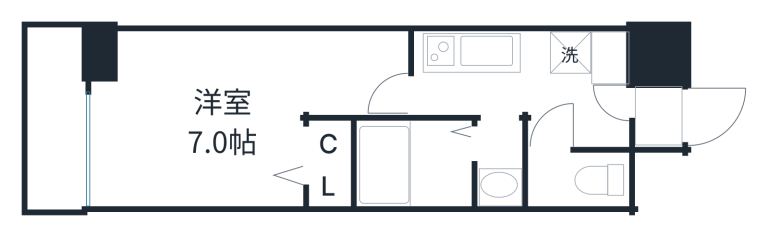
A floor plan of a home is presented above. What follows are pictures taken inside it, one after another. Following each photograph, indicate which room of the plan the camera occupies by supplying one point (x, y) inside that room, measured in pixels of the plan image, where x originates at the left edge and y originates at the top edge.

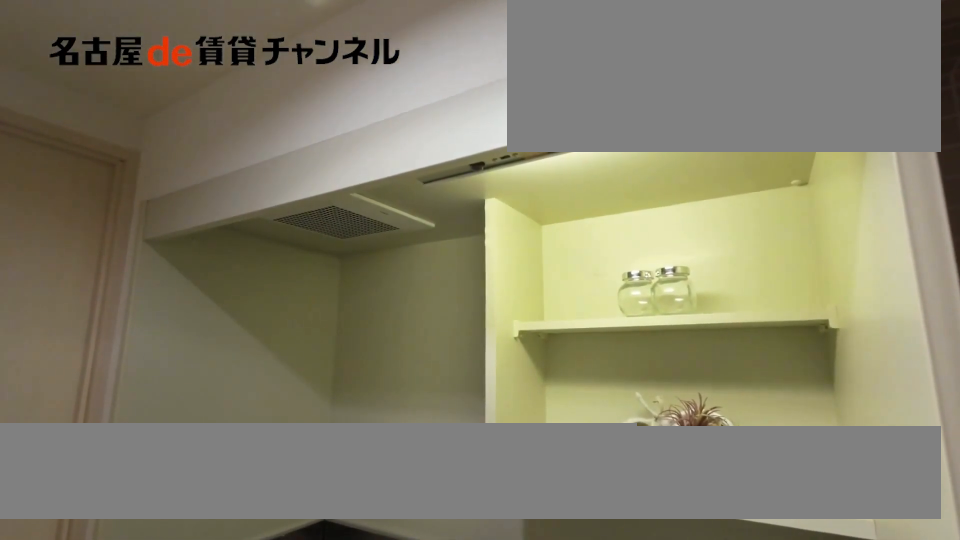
(481, 52)
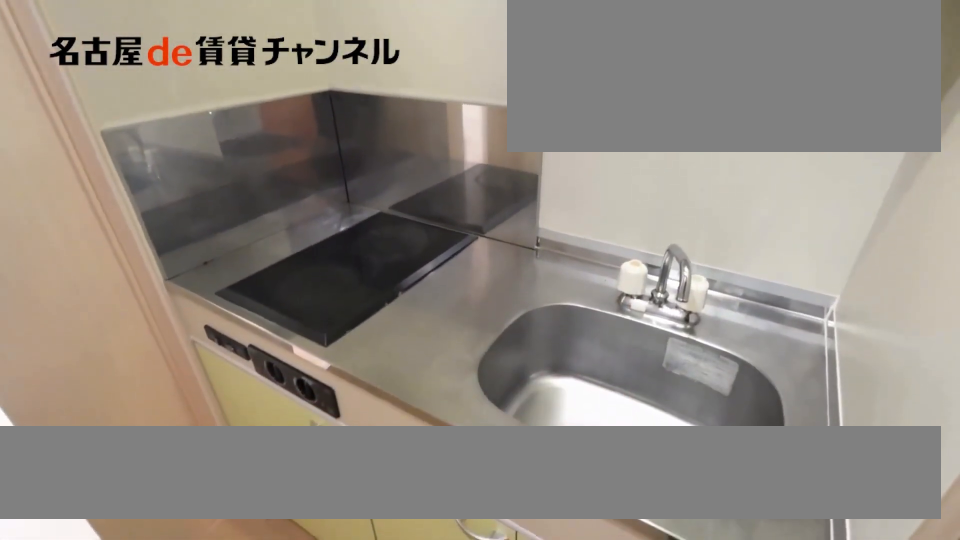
(481, 52)
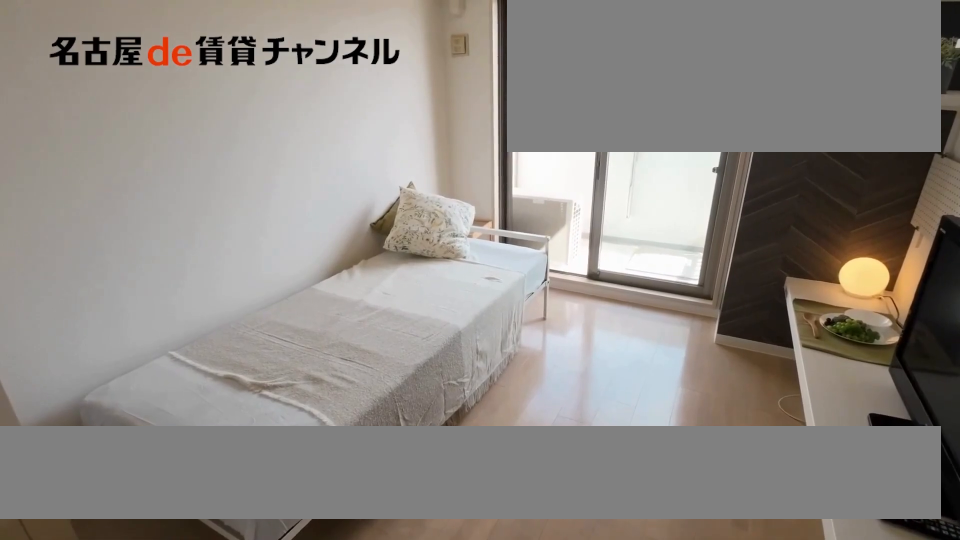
(227, 109)
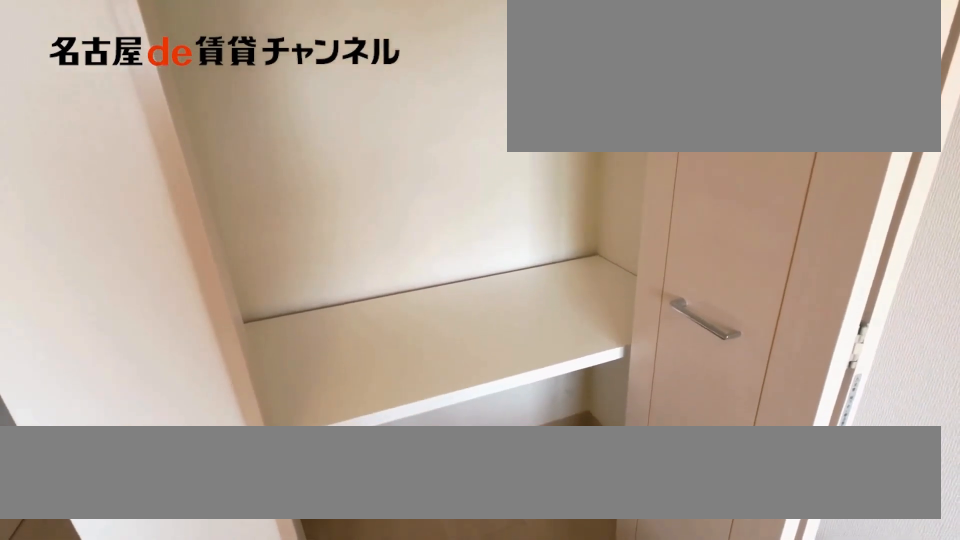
(327, 164)
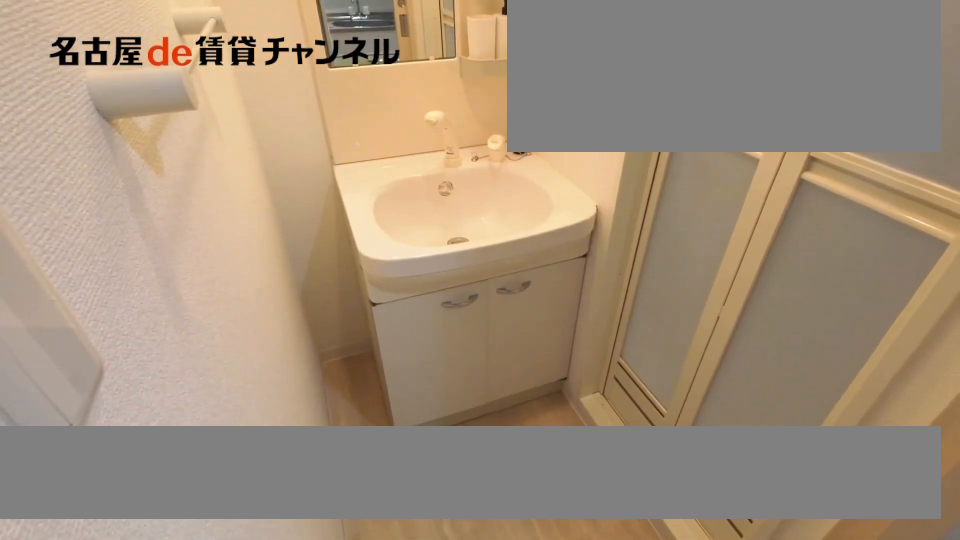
(508, 163)
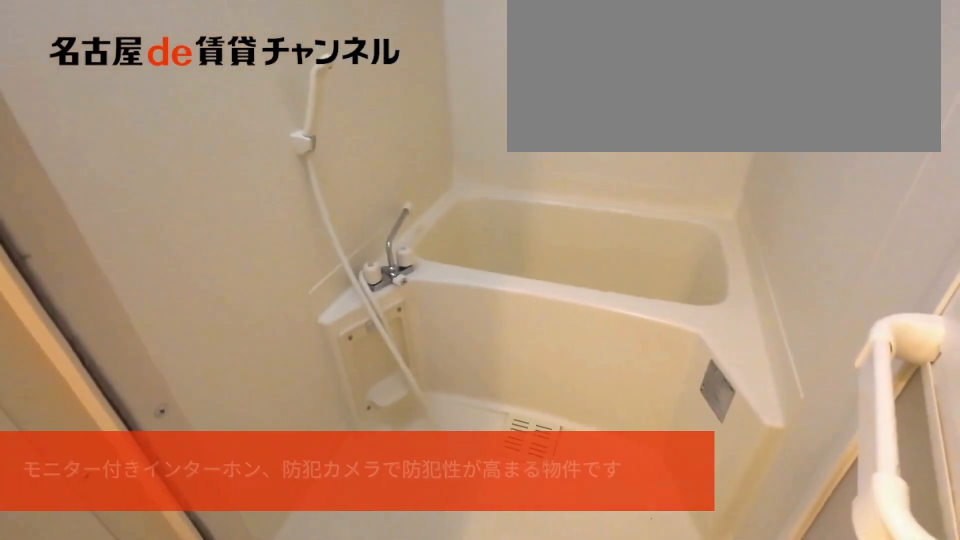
(411, 162)
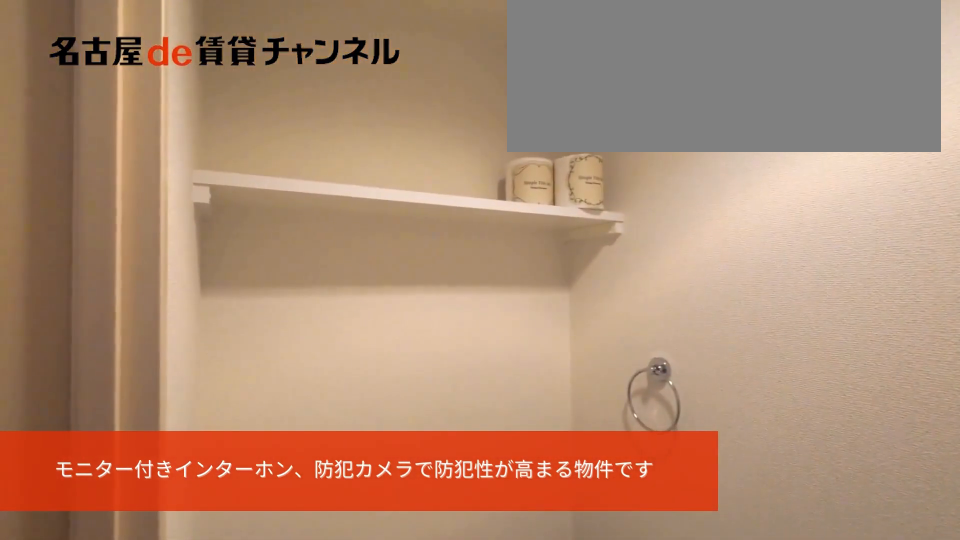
(578, 180)
